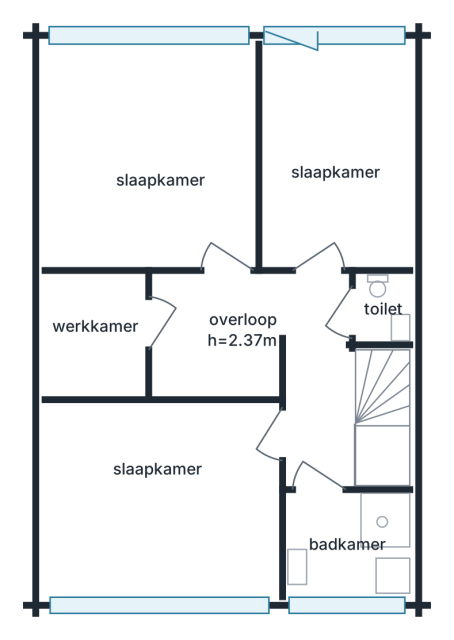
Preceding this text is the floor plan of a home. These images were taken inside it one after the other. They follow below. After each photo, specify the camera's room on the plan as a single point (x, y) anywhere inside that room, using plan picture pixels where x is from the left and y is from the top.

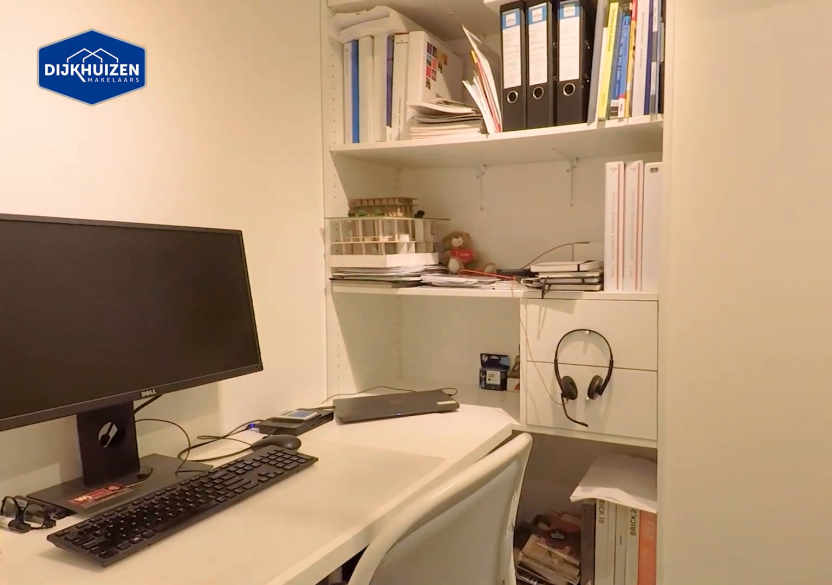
(96, 335)
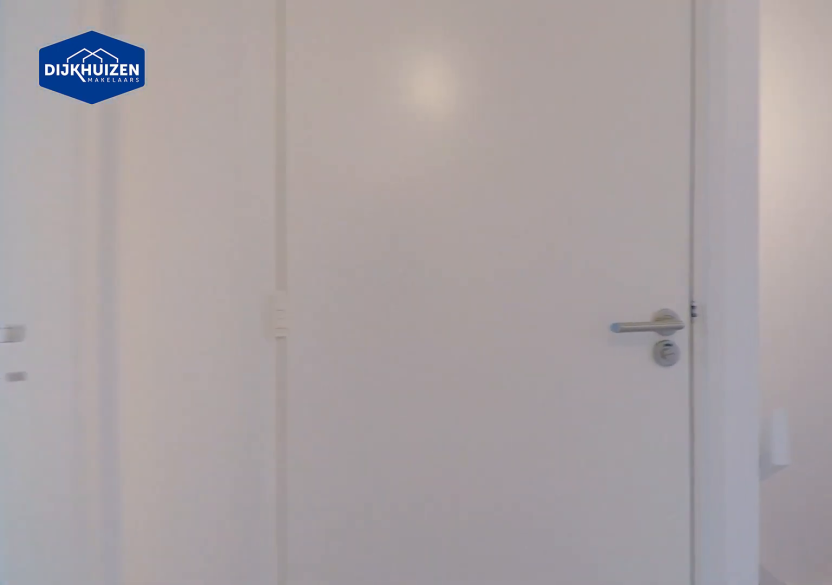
(319, 380)
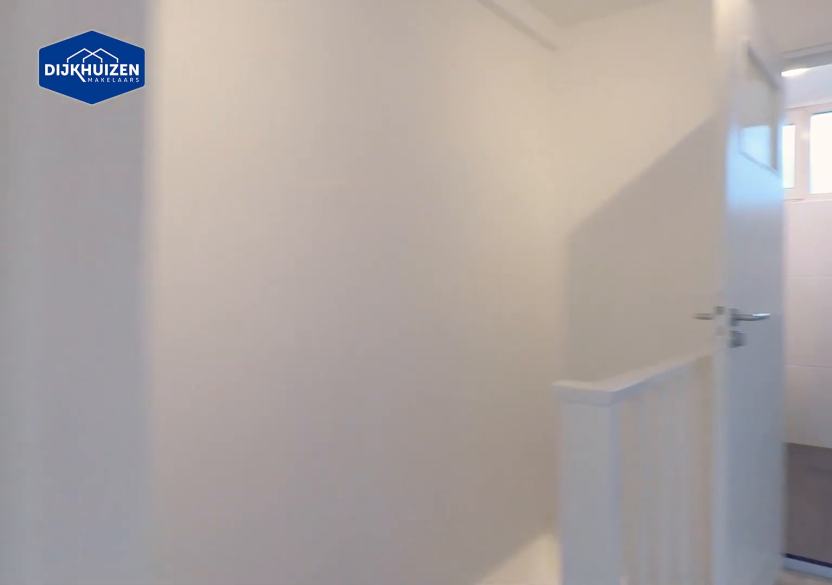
(319, 380)
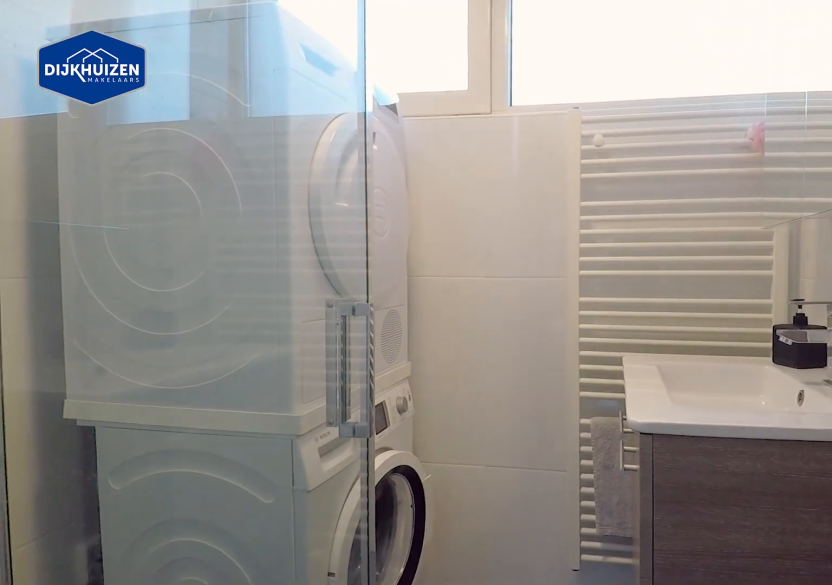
(347, 554)
